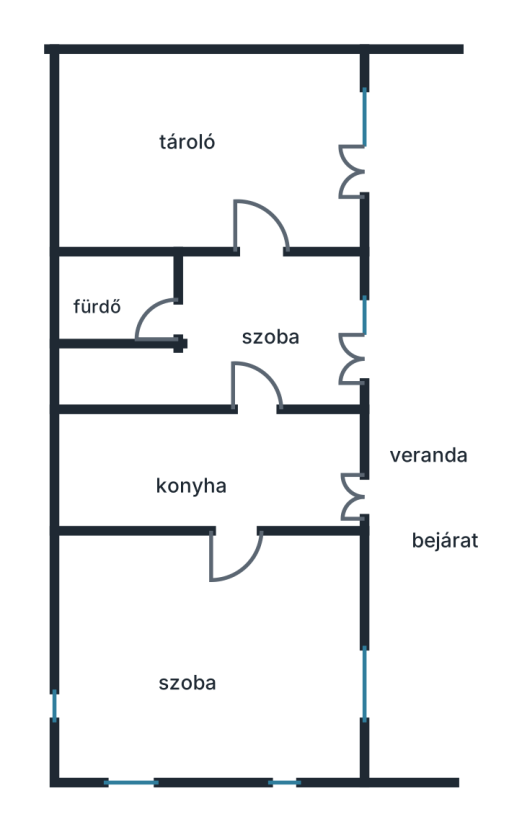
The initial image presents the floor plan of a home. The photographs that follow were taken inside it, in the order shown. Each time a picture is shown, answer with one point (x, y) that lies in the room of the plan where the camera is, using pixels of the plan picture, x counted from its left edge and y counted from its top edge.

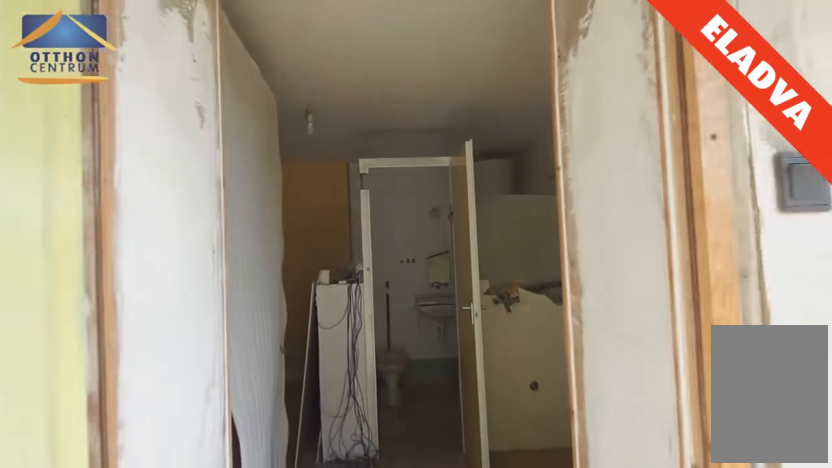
(354, 345)
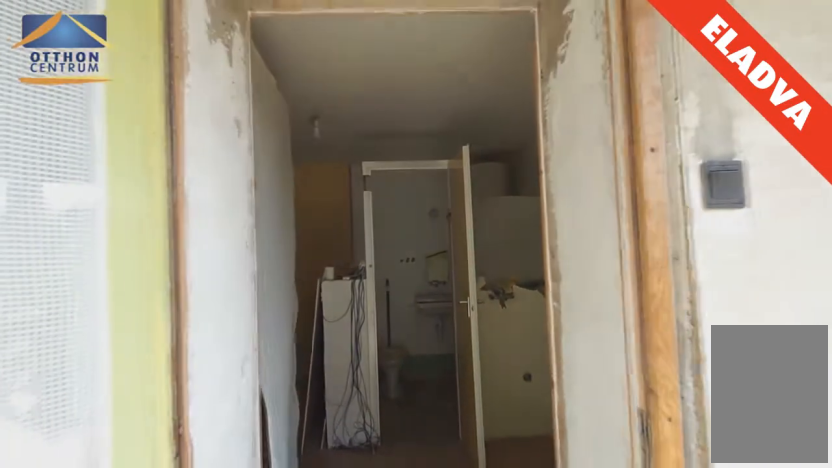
(364, 344)
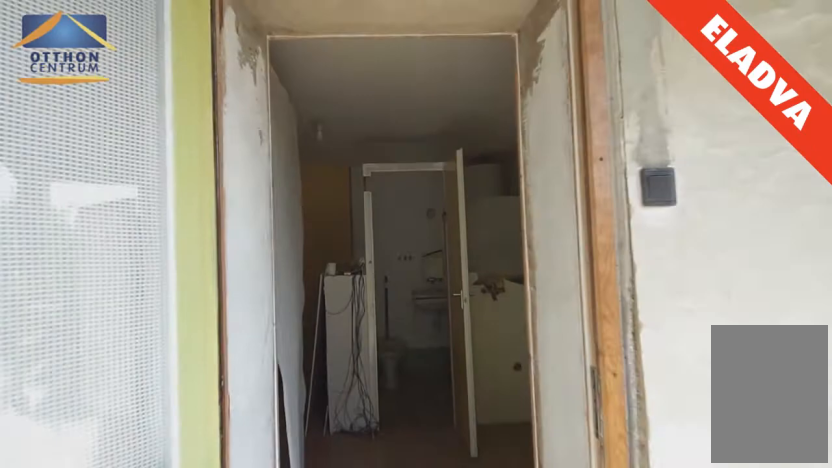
(375, 343)
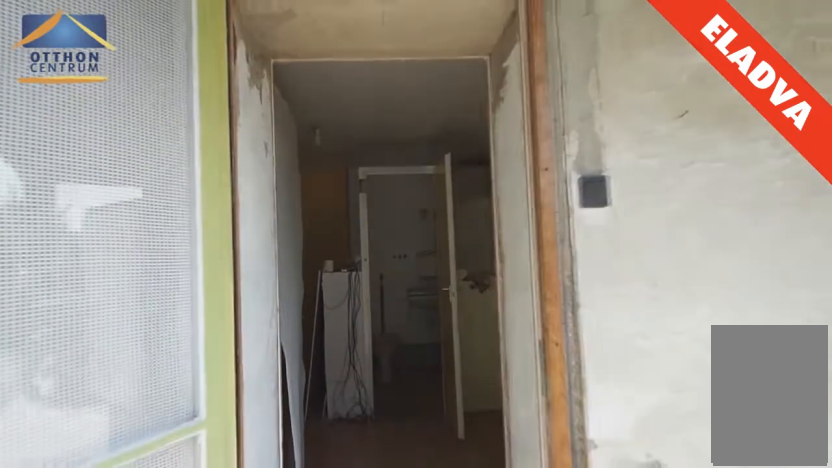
(389, 344)
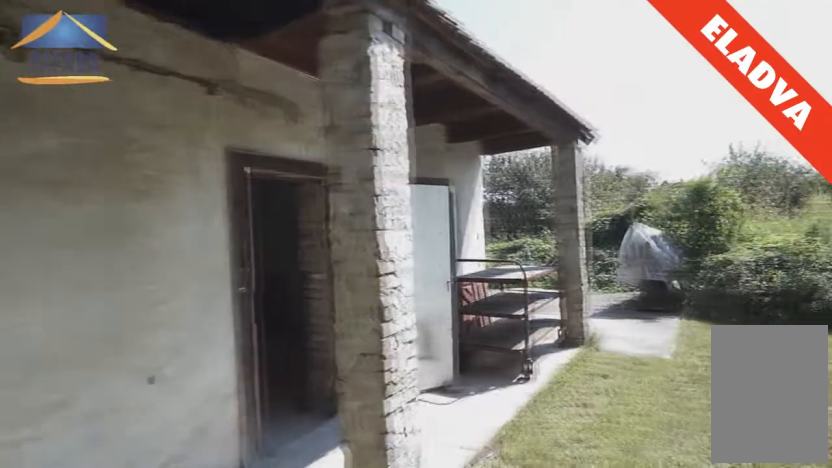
(420, 344)
